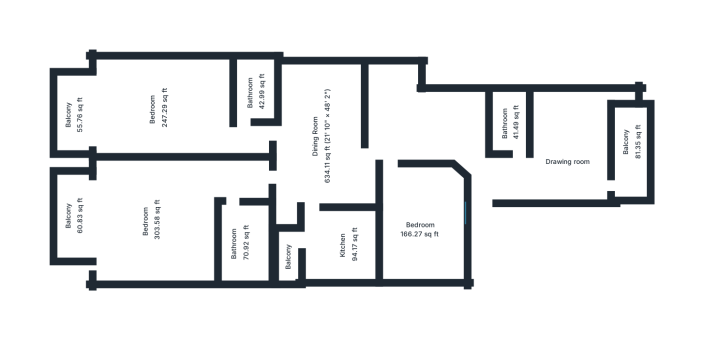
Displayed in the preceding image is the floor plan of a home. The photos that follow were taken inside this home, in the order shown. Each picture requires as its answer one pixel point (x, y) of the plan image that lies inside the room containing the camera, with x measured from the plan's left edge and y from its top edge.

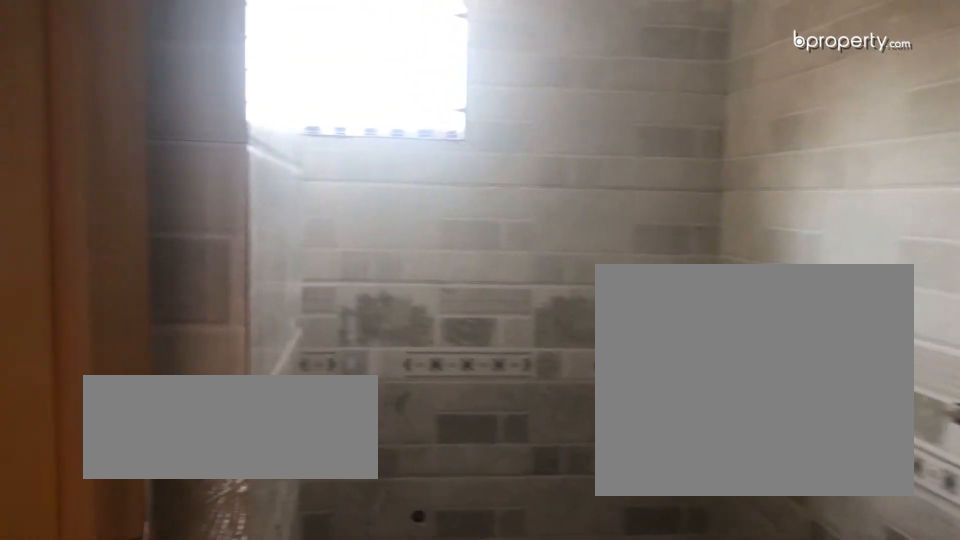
(255, 94)
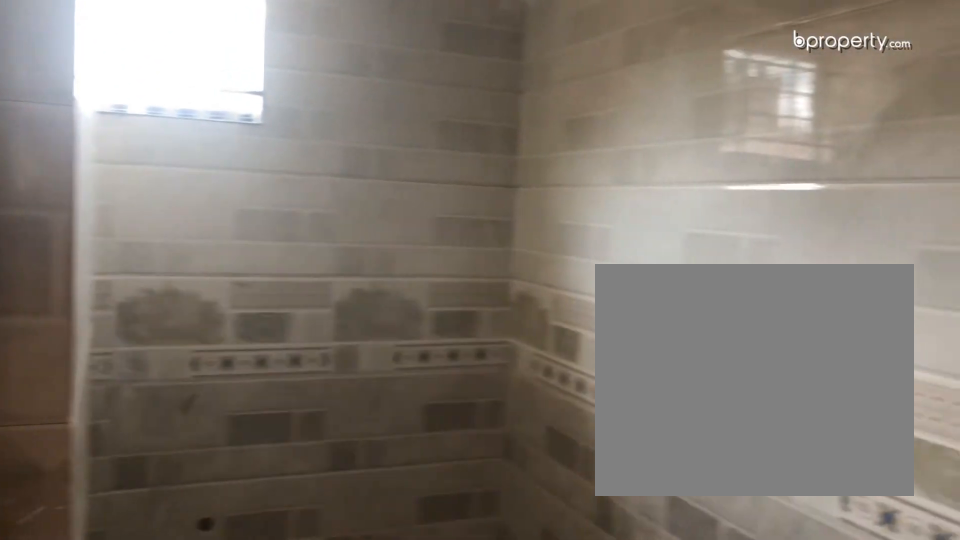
(255, 94)
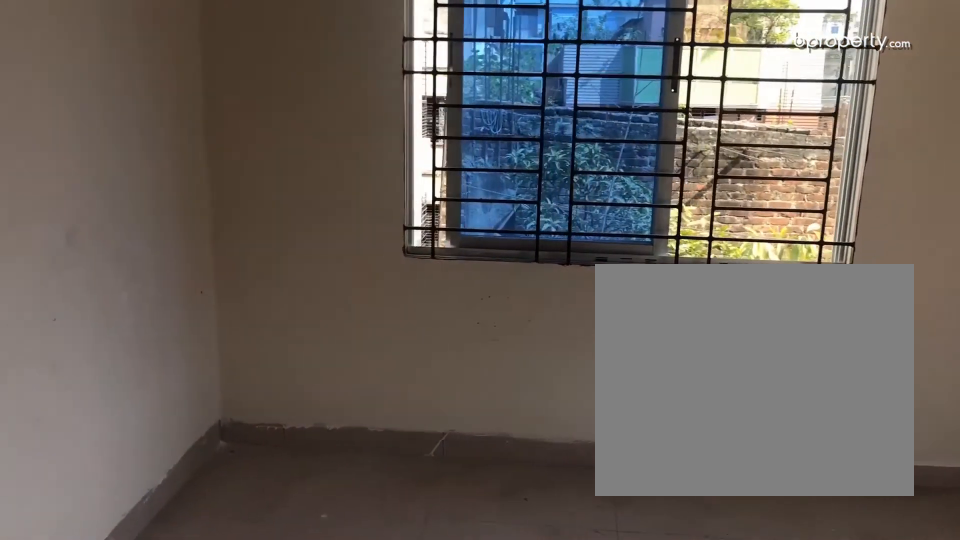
(155, 217)
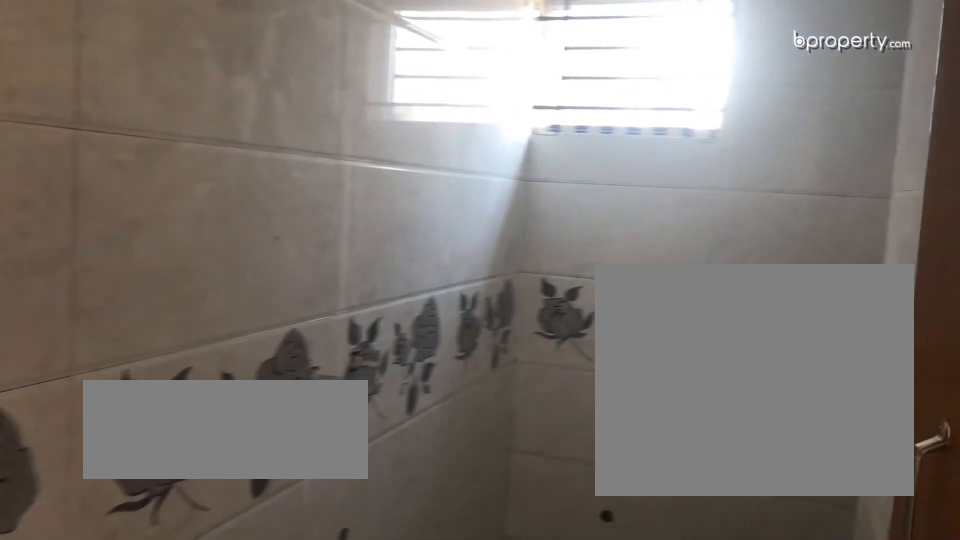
(239, 249)
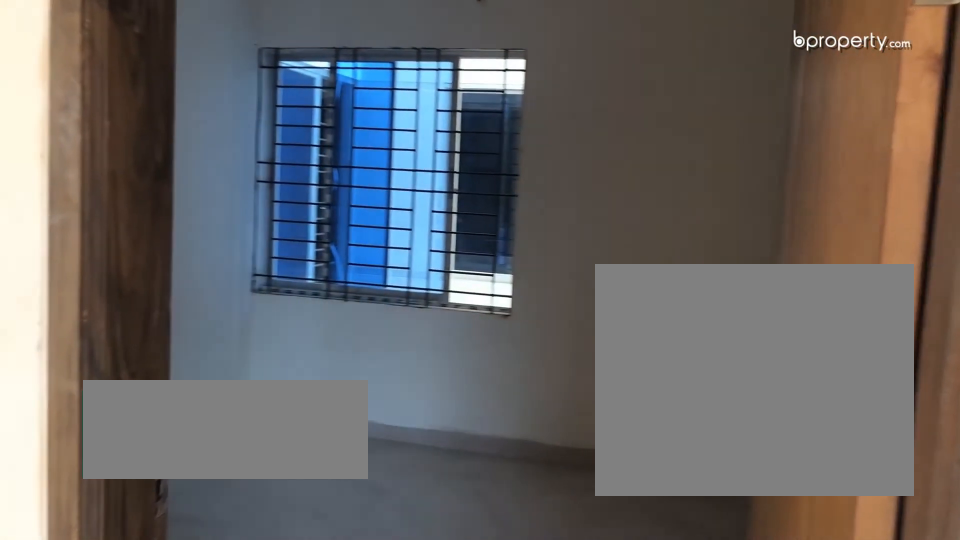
(421, 226)
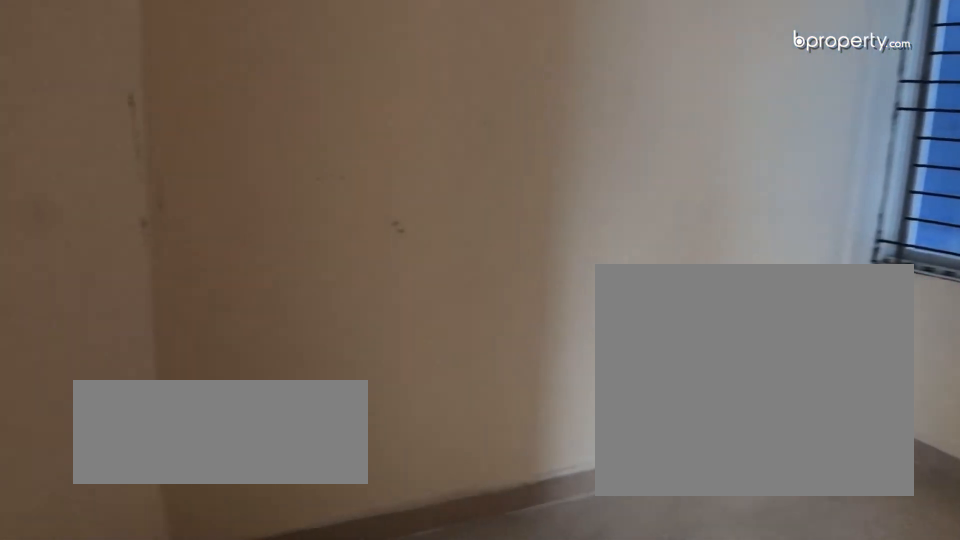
(421, 226)
